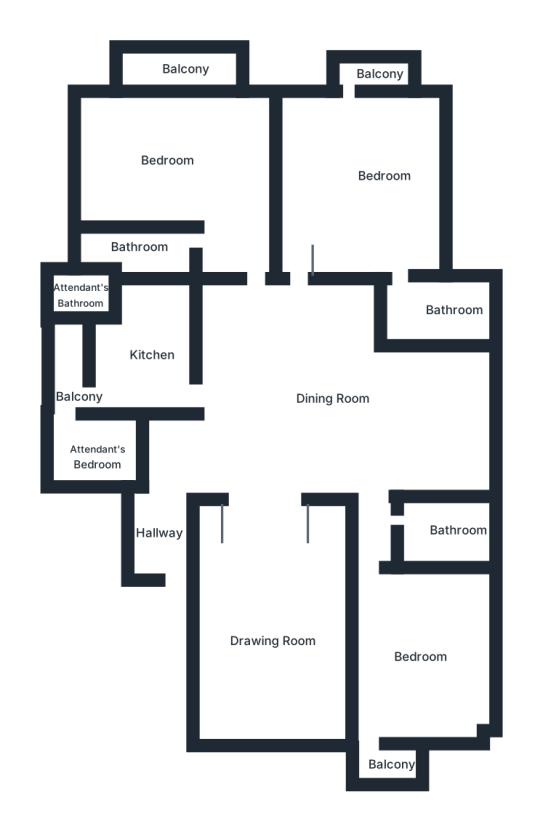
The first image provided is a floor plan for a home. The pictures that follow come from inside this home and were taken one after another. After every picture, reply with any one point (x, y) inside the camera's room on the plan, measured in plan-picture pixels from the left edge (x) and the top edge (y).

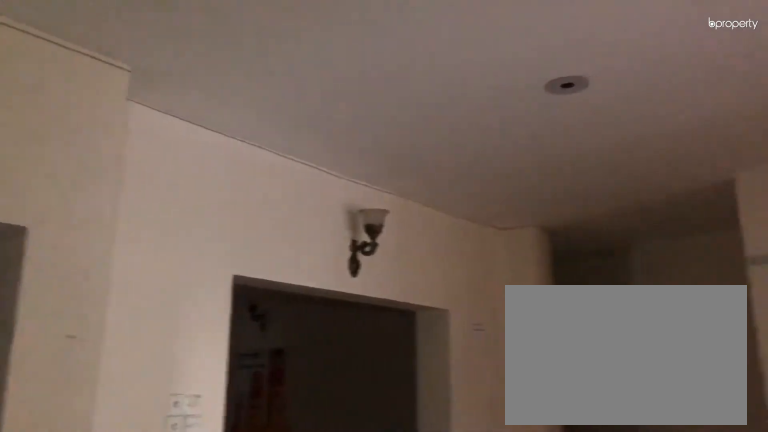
(297, 454)
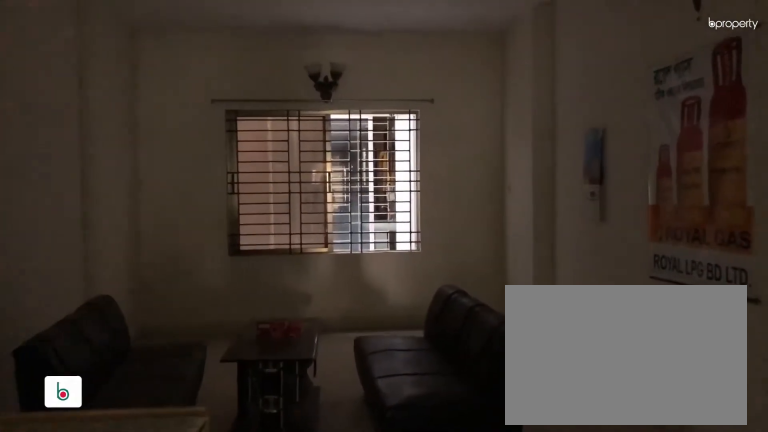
(275, 632)
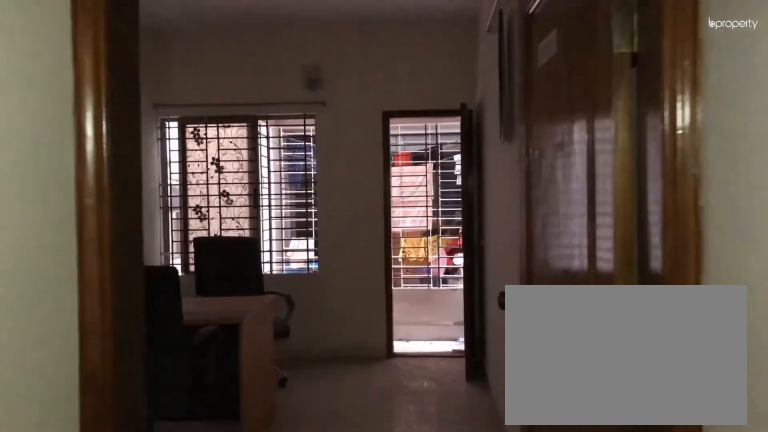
(401, 628)
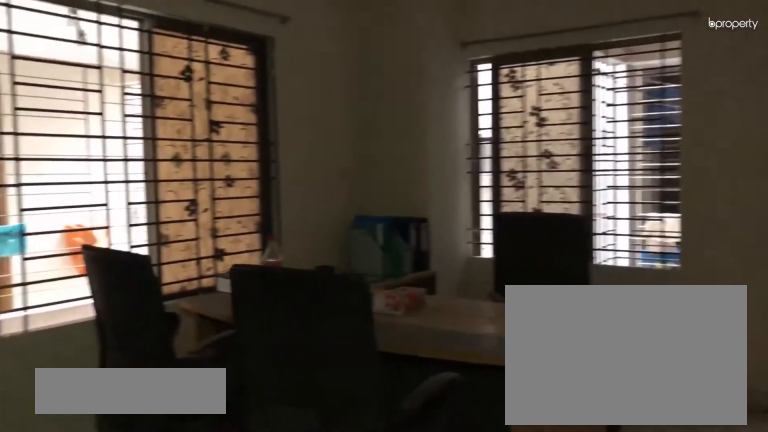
(415, 655)
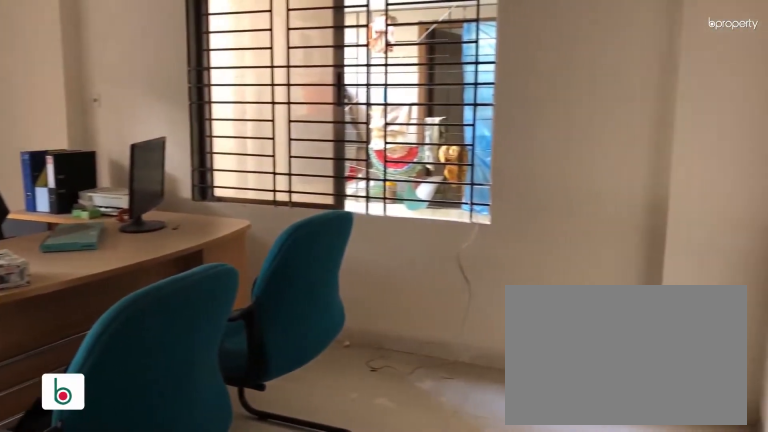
(366, 150)
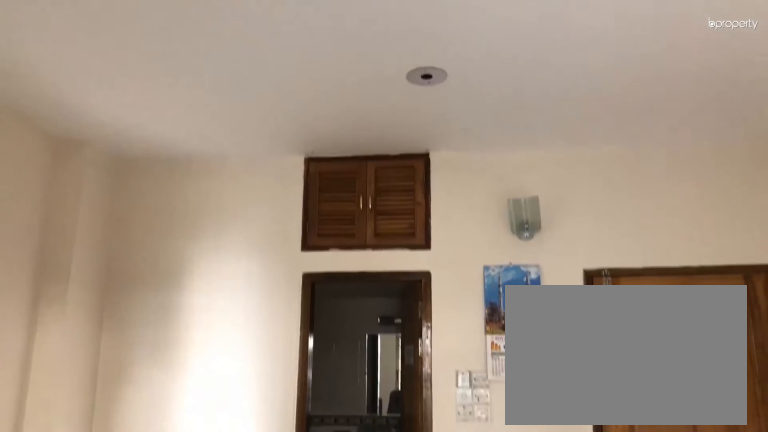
(366, 150)
